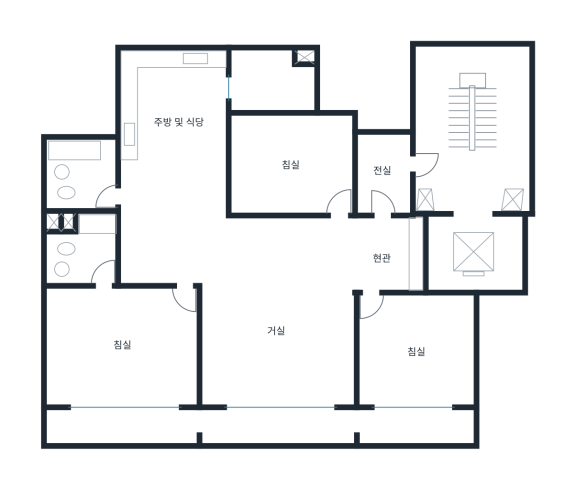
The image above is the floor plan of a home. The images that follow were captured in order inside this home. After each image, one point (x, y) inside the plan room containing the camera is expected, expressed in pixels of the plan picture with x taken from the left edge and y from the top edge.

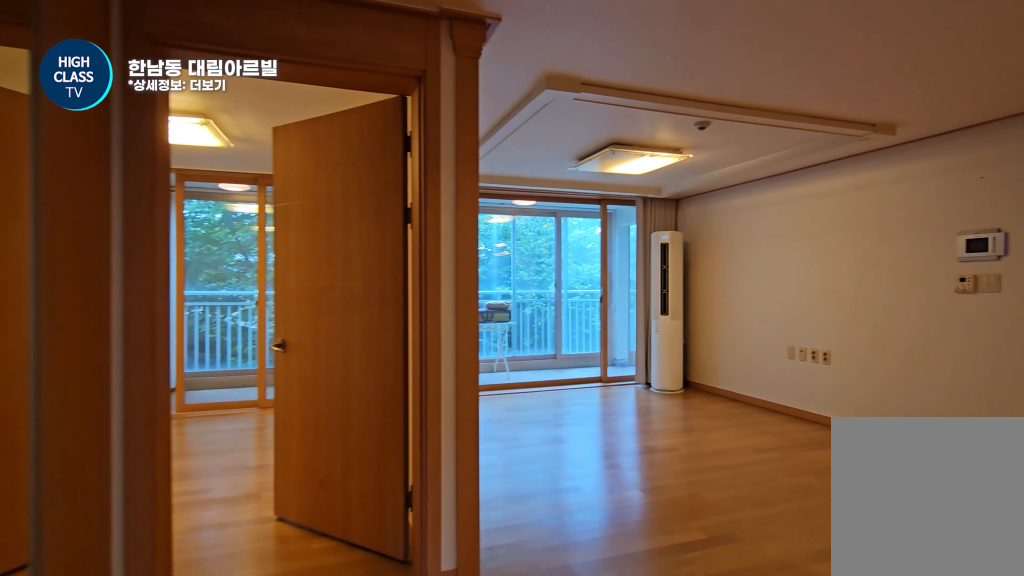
(388, 253)
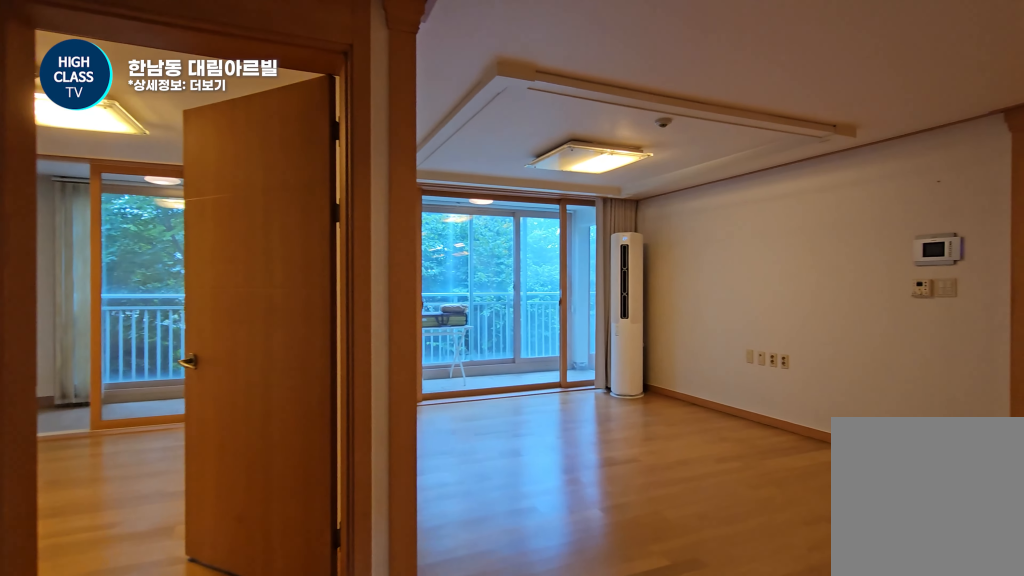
(388, 253)
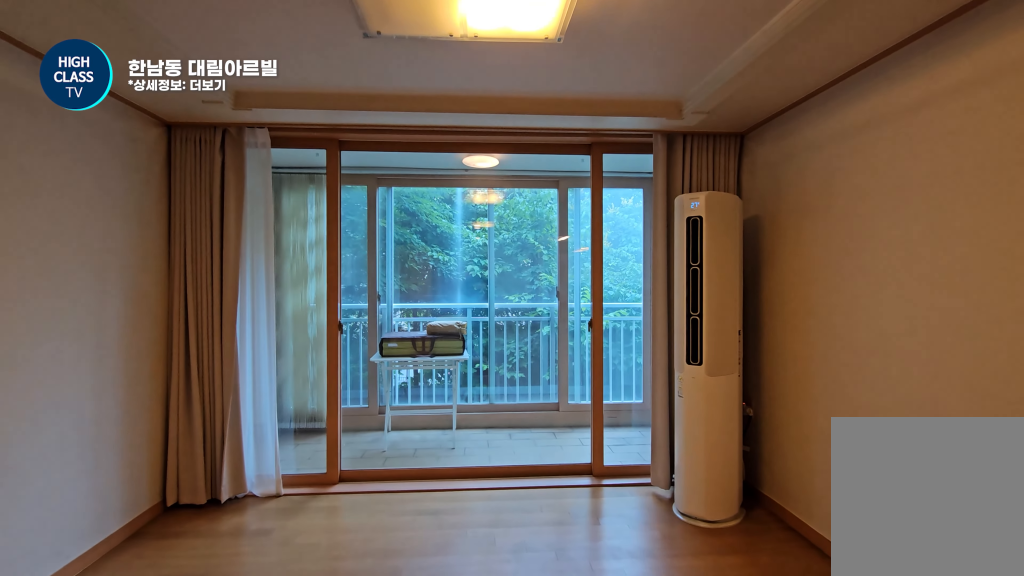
(277, 310)
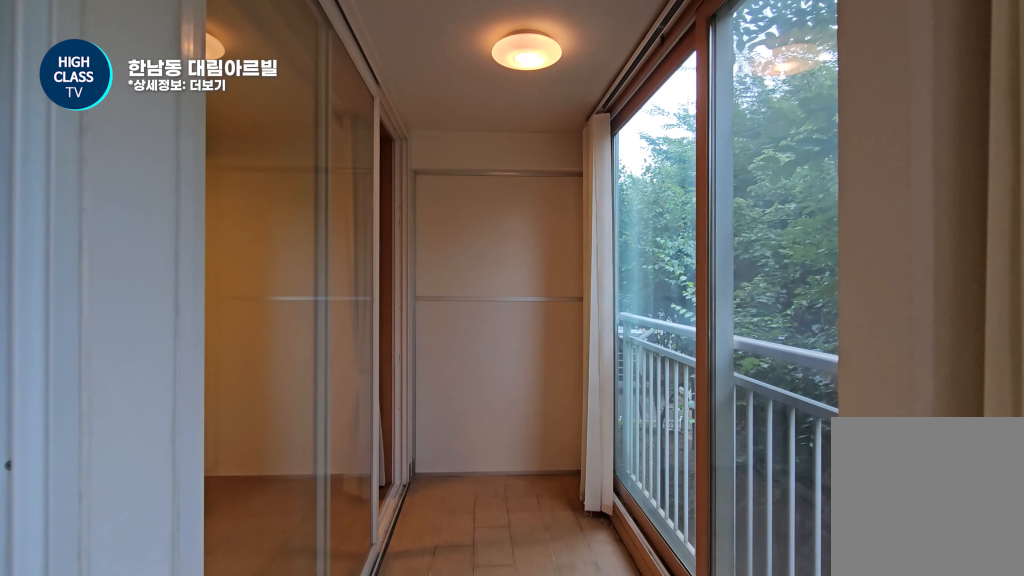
(261, 423)
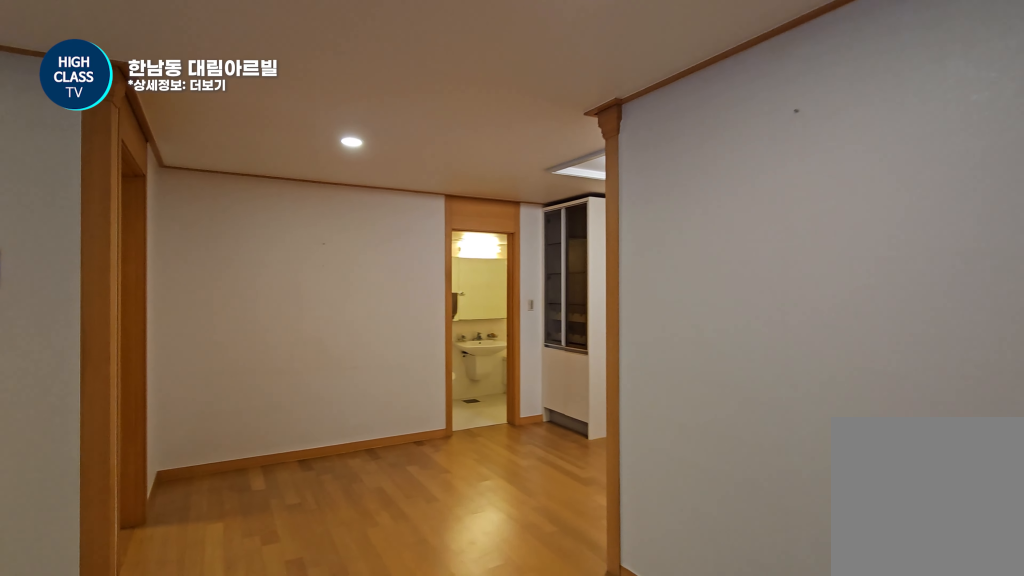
(276, 310)
